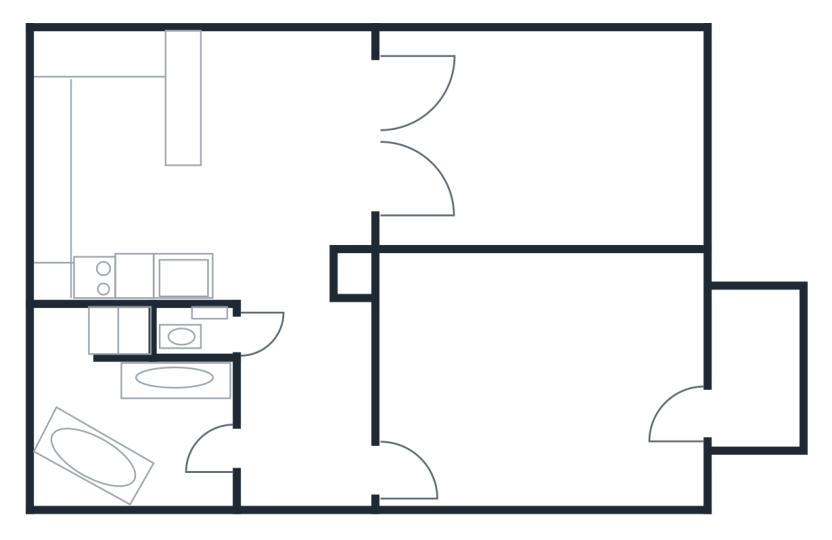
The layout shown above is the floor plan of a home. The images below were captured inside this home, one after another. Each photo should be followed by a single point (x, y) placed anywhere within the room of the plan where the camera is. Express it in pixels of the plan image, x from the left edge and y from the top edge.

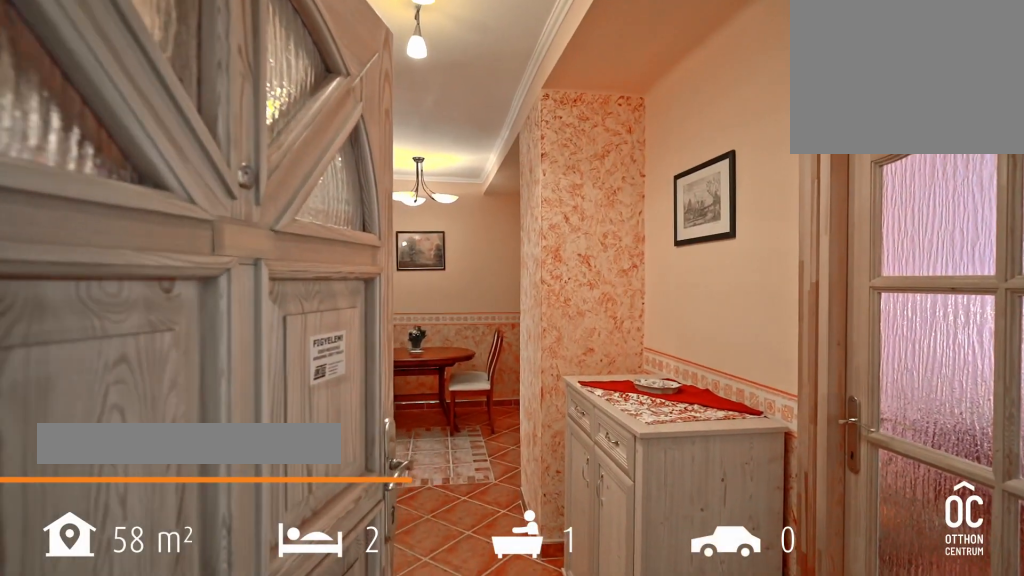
(313, 451)
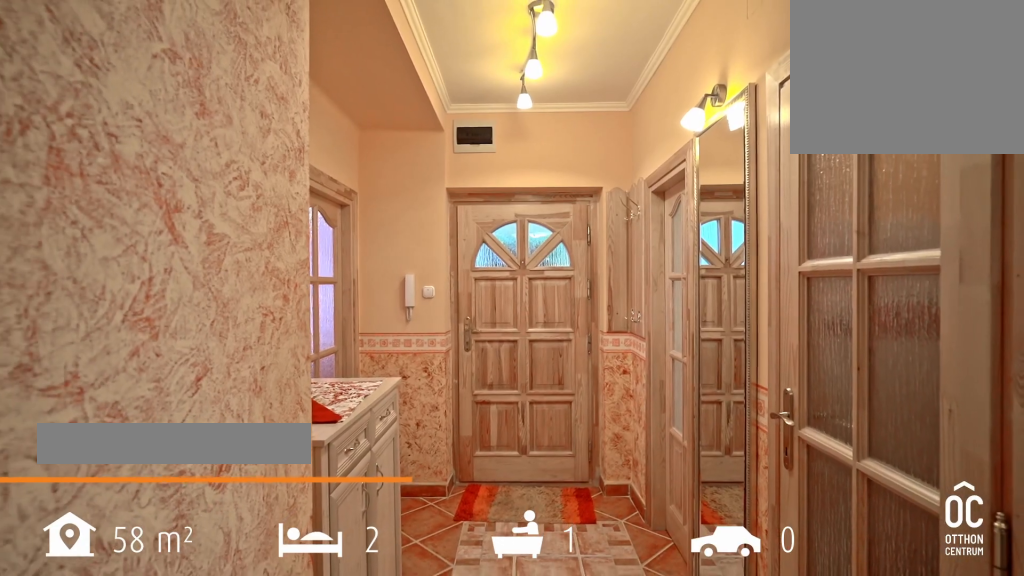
(313, 451)
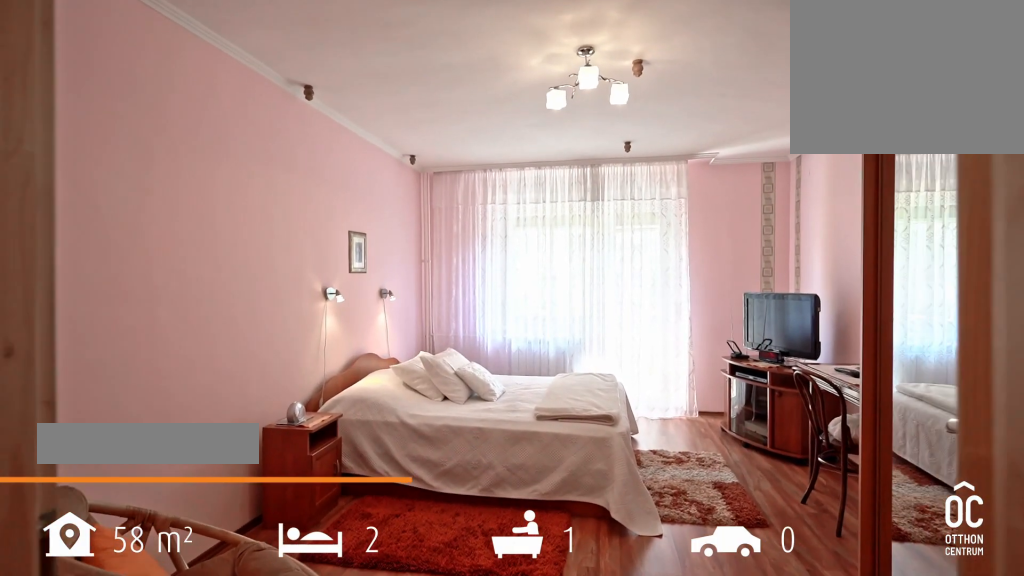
(562, 404)
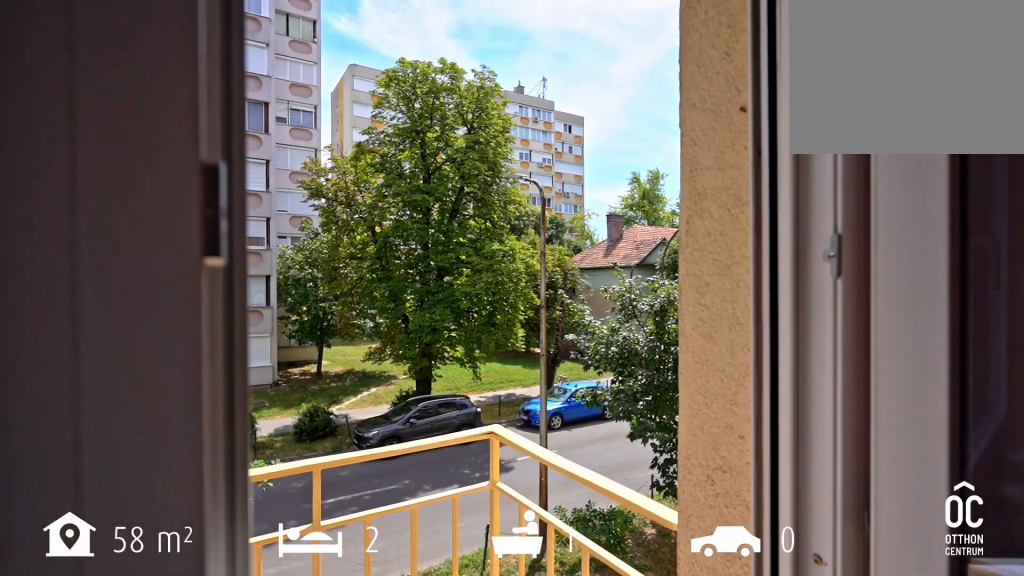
(757, 378)
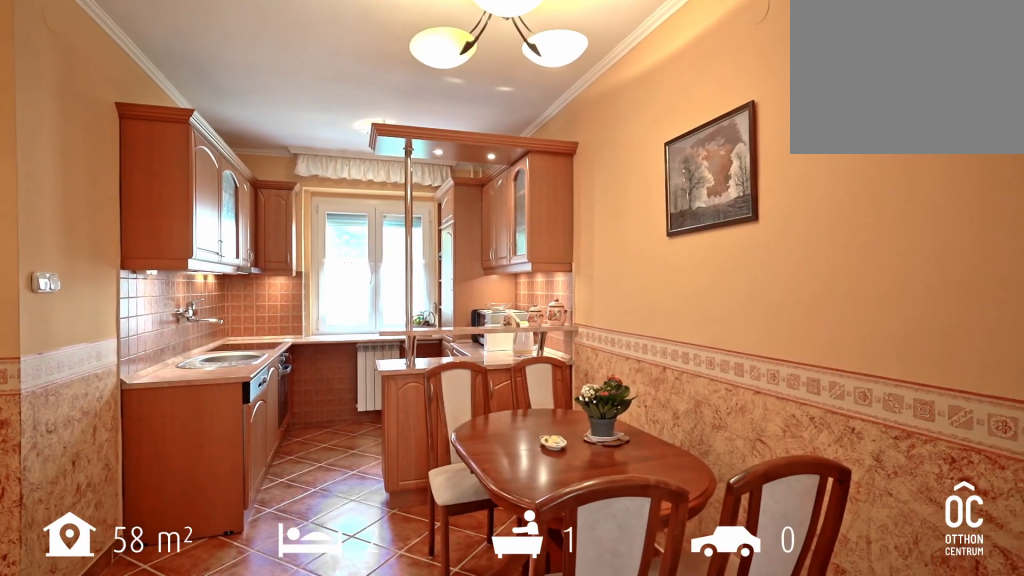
(276, 197)
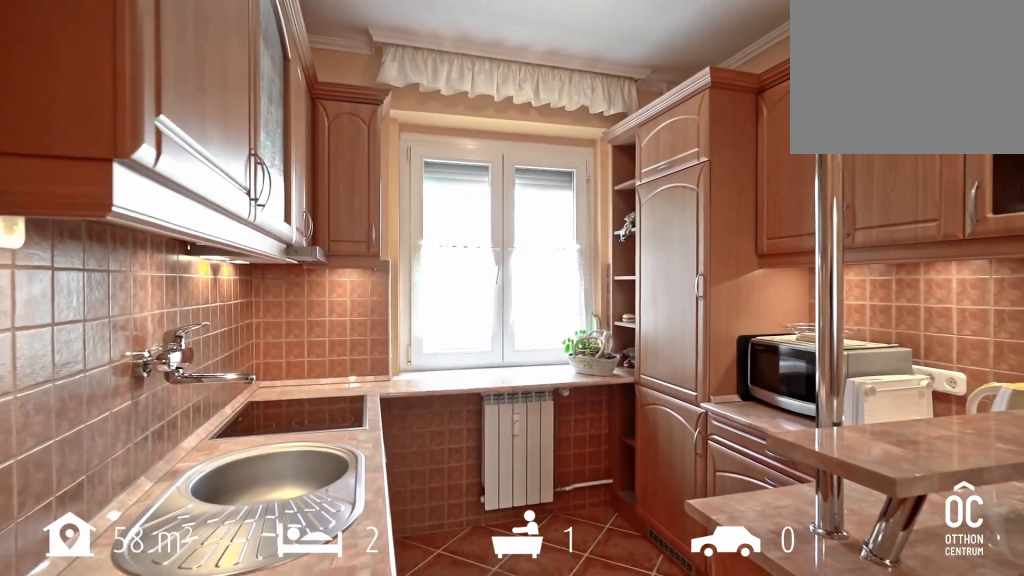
(276, 197)
